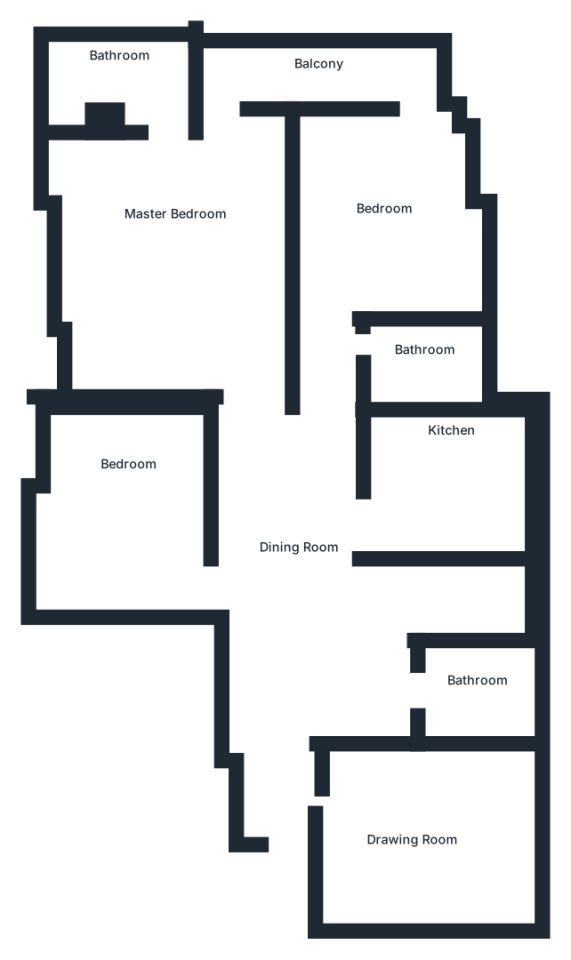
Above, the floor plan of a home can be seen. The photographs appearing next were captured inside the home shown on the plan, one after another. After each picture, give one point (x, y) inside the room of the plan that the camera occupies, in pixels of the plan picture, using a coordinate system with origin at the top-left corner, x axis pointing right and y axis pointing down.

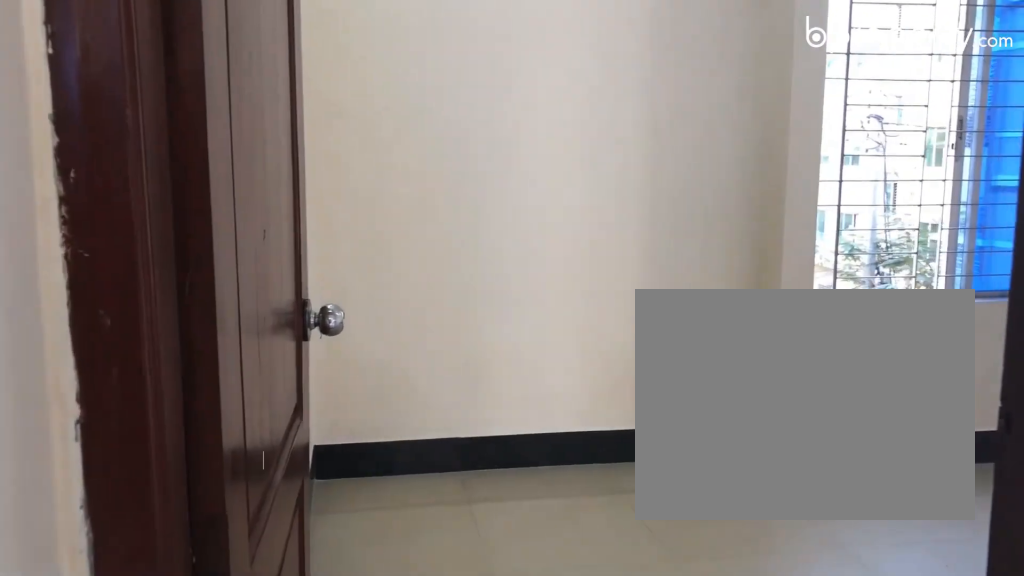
(263, 575)
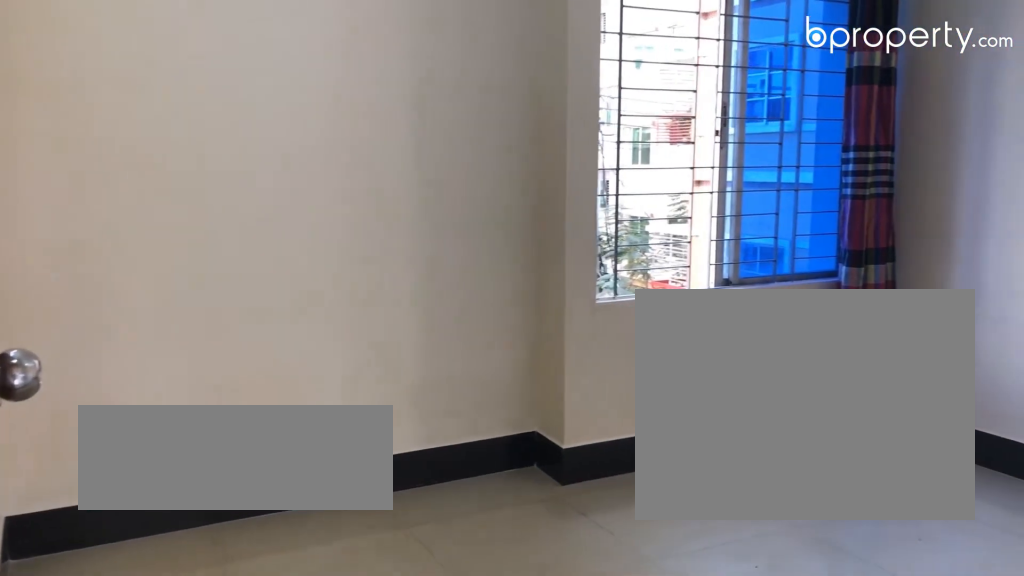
(128, 507)
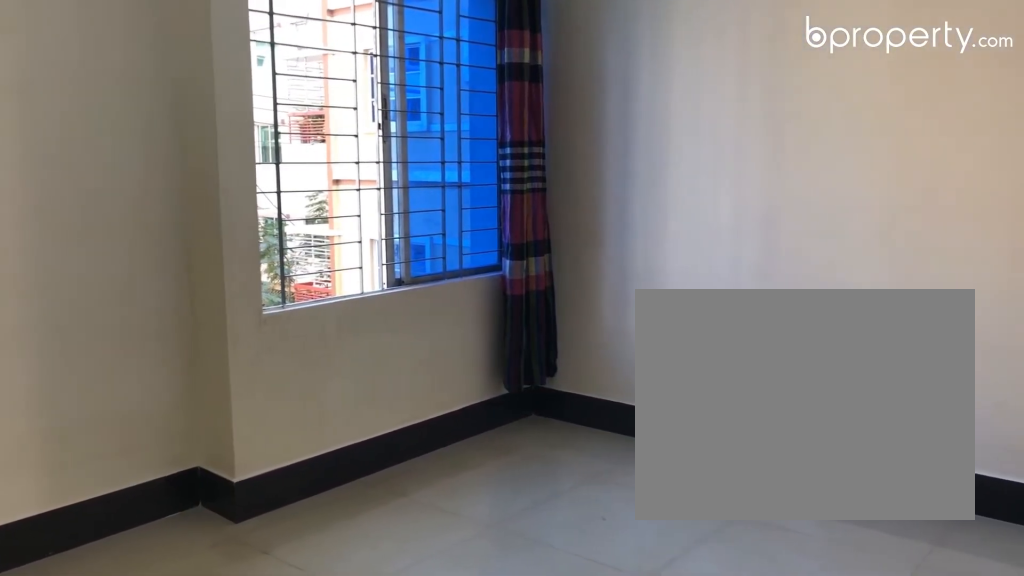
(128, 507)
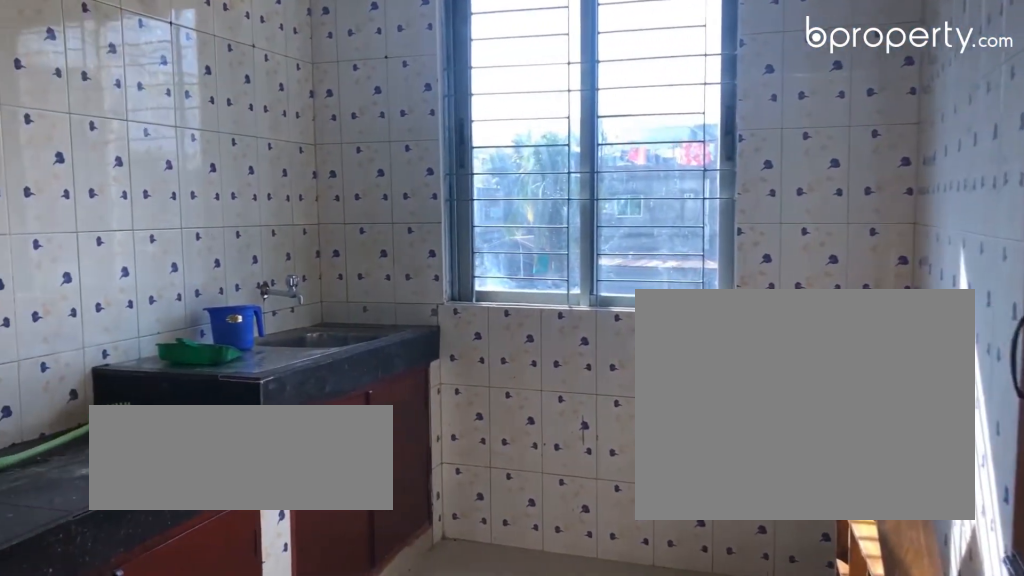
(460, 484)
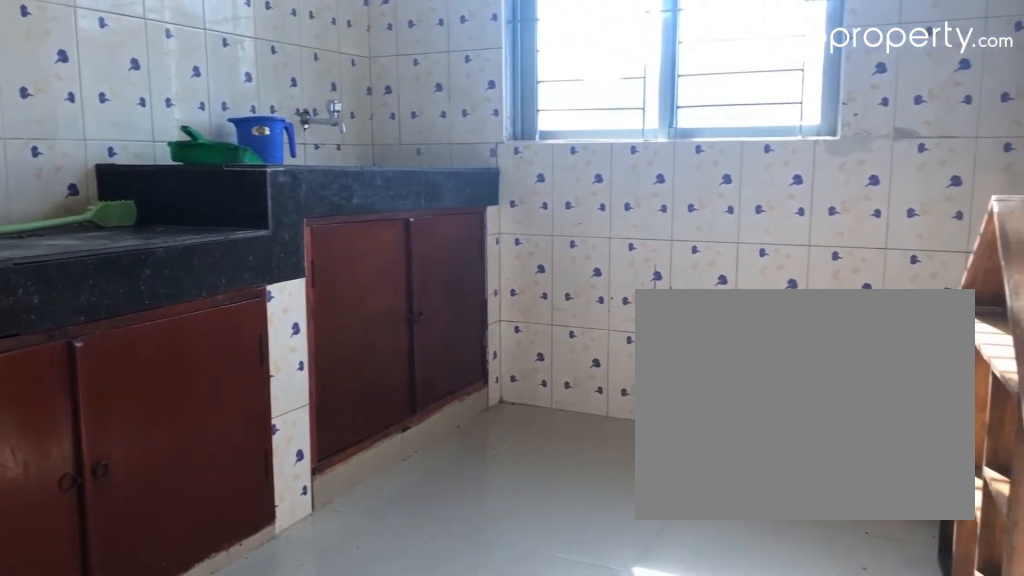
(460, 484)
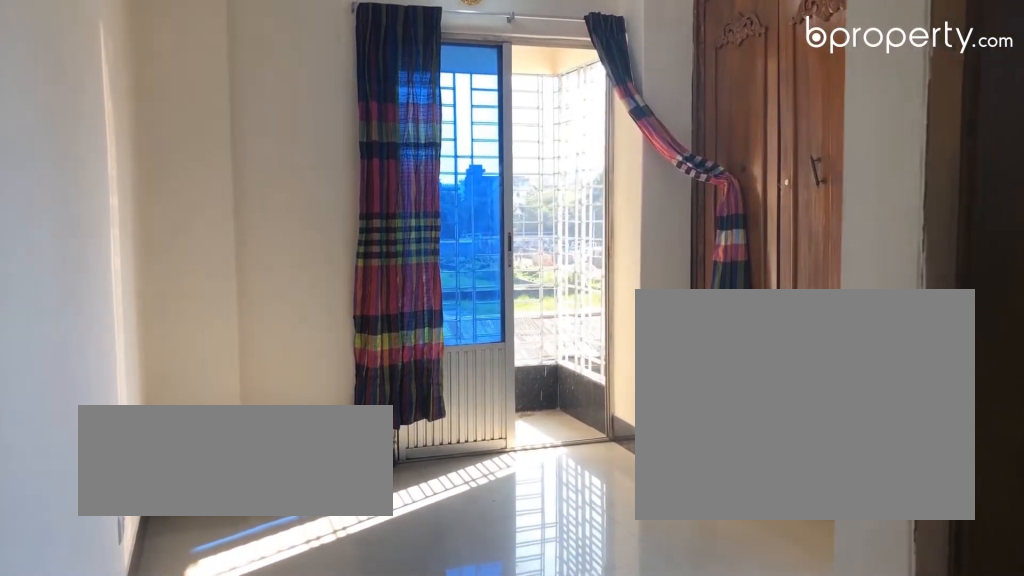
(397, 192)
